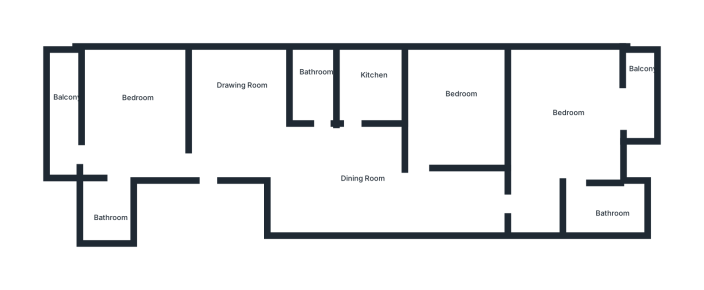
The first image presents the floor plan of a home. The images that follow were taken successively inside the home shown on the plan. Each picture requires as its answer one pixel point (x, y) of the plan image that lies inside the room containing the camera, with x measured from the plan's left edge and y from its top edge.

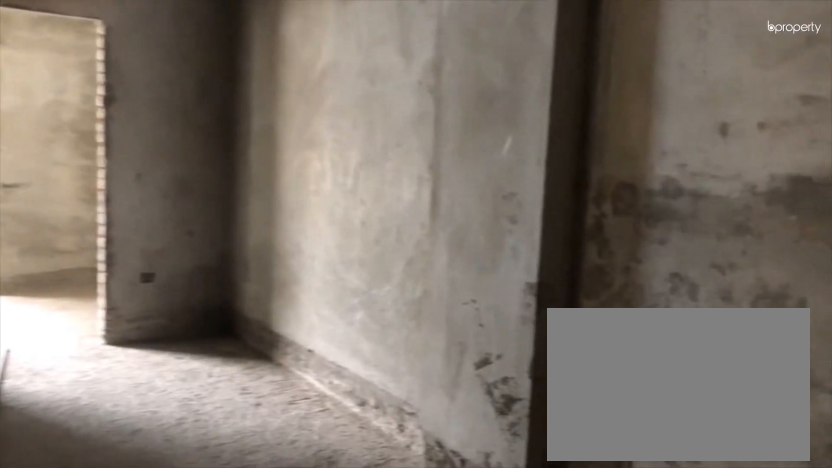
(341, 158)
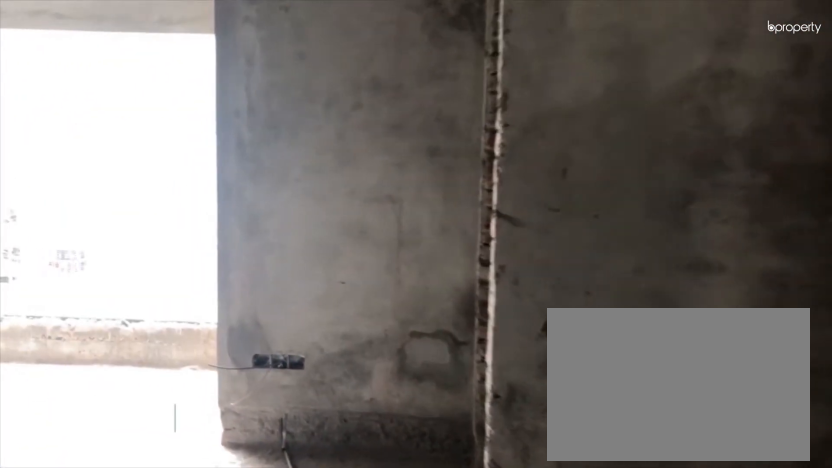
(538, 181)
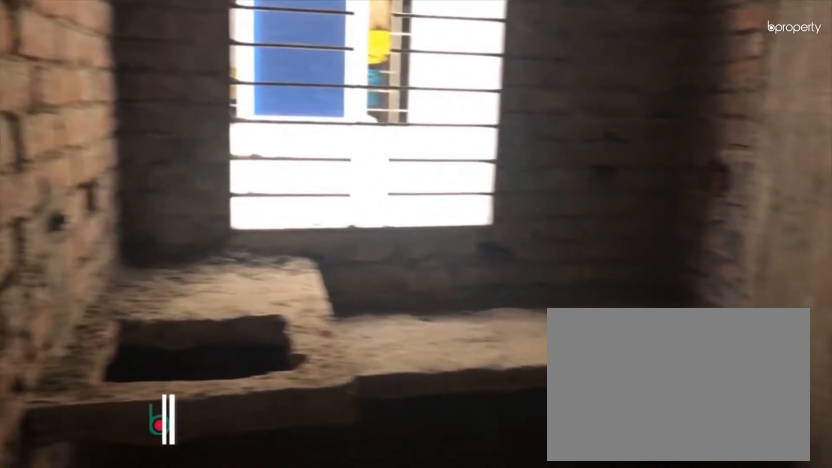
(366, 78)
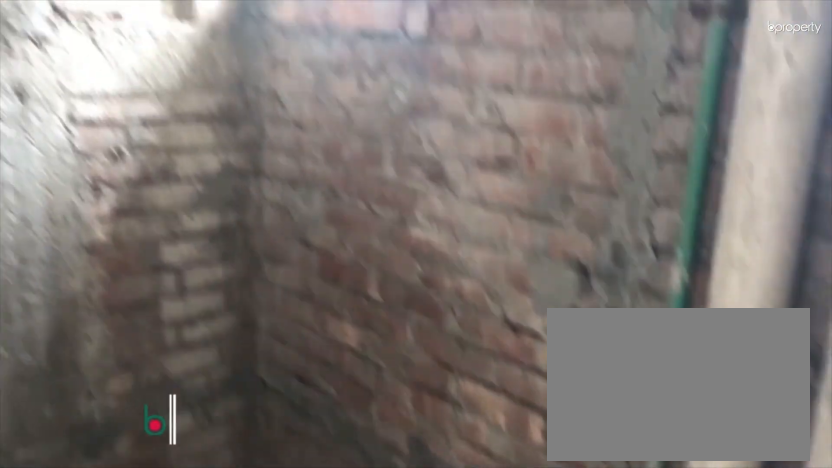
(109, 220)
